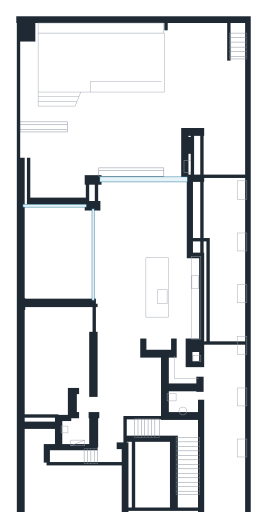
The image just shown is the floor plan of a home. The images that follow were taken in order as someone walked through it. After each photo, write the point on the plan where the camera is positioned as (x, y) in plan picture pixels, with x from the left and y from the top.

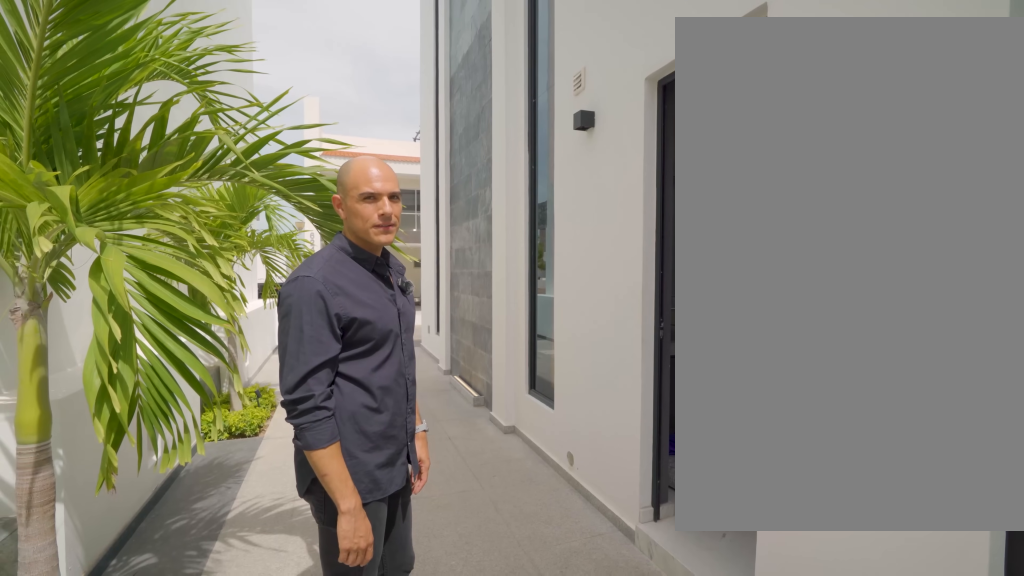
(222, 353)
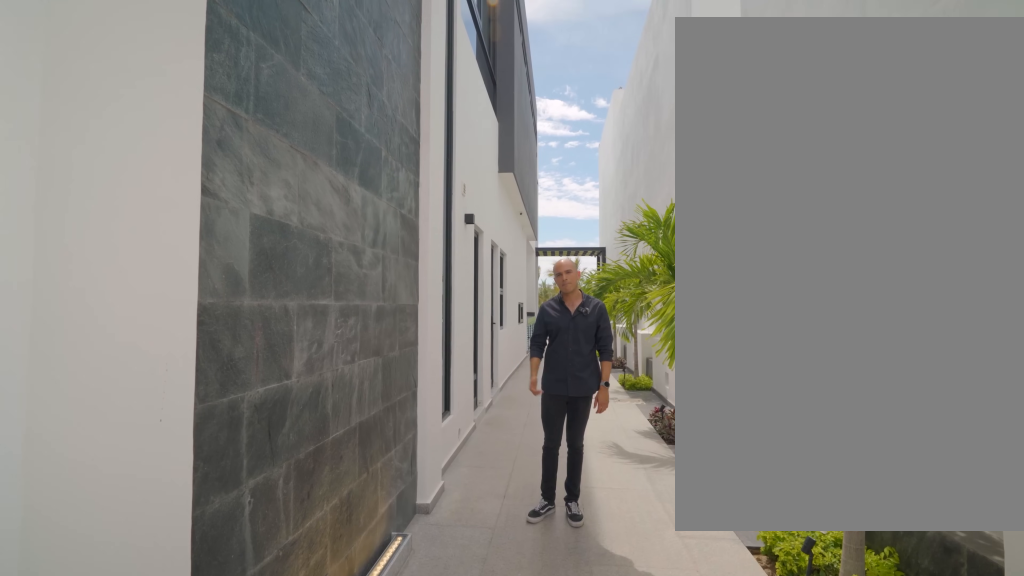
(227, 498)
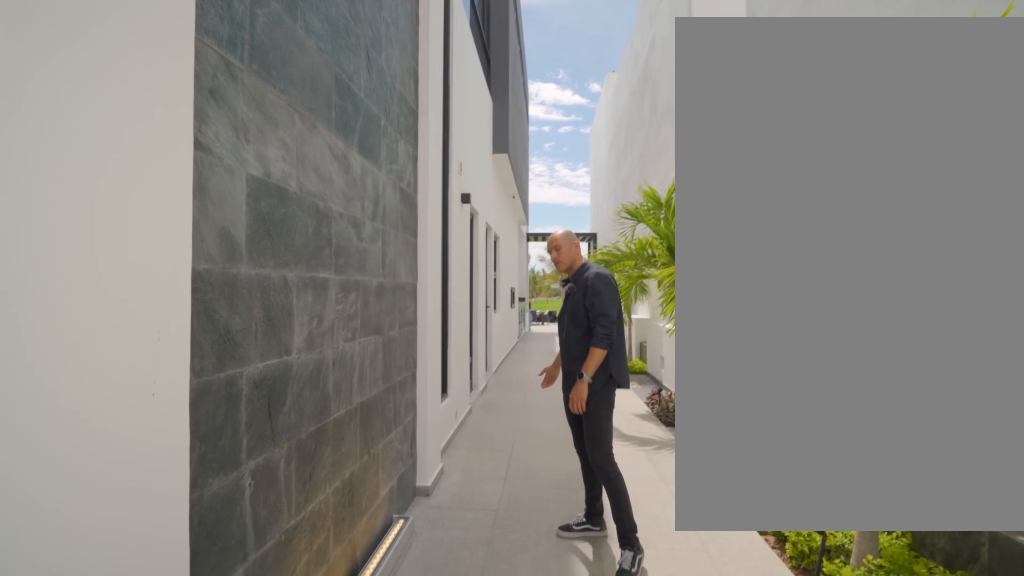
(224, 482)
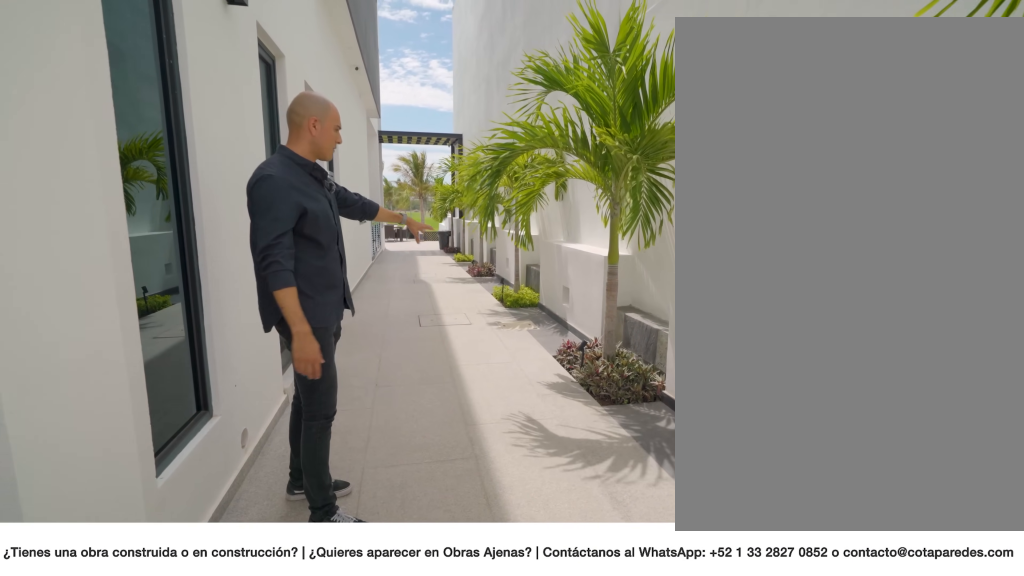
(221, 469)
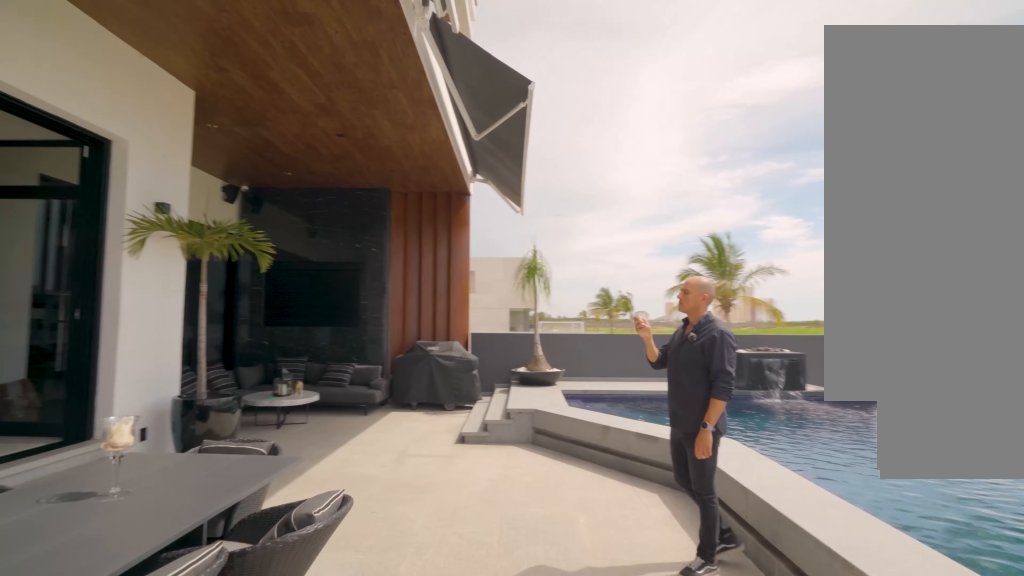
(174, 132)
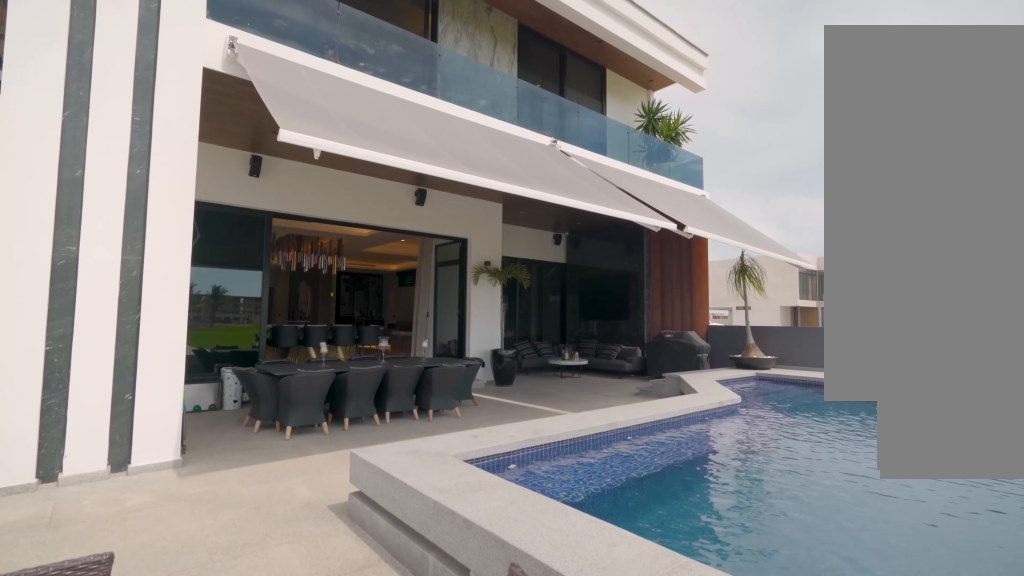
(186, 87)
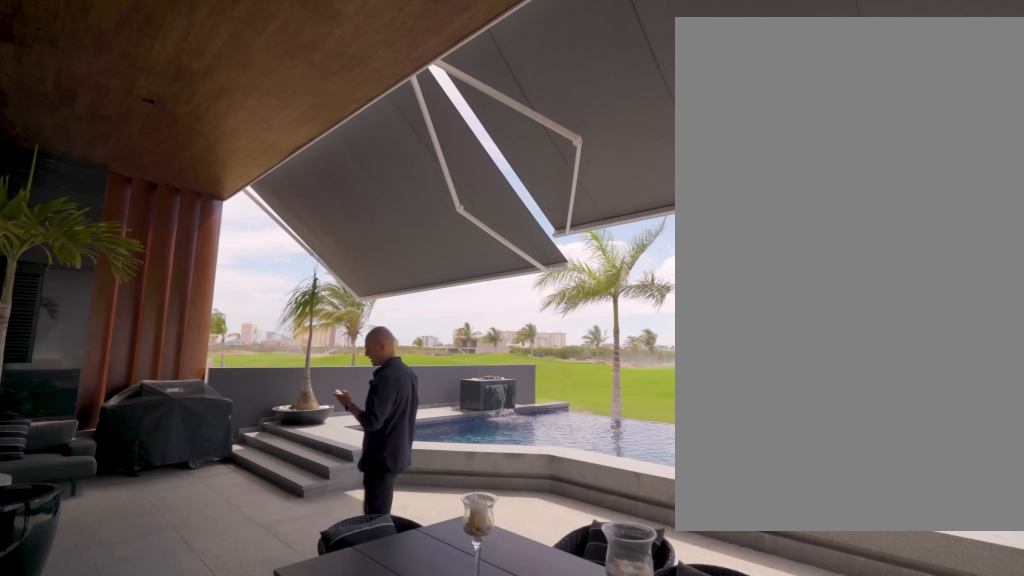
(145, 165)
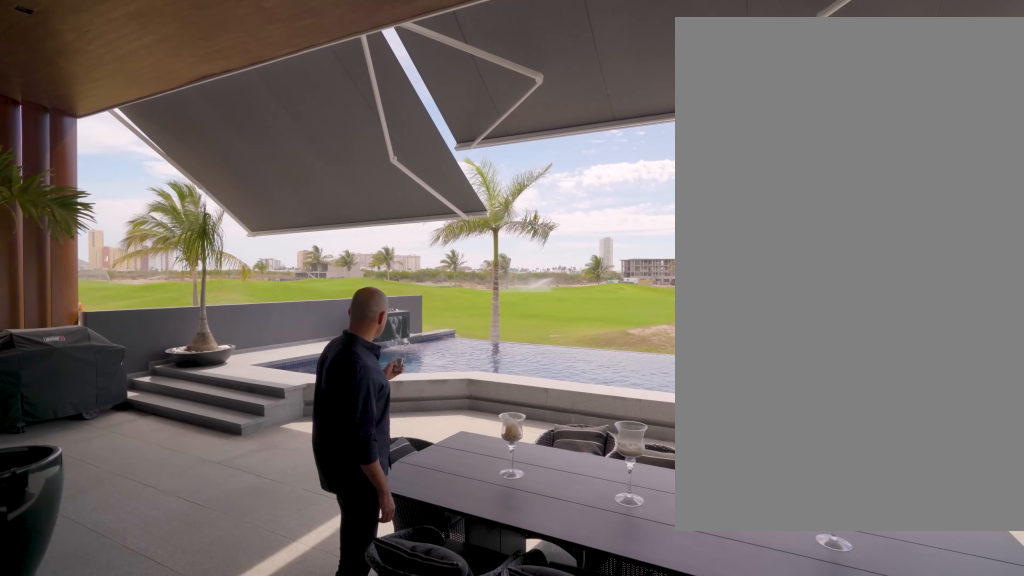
(133, 178)
